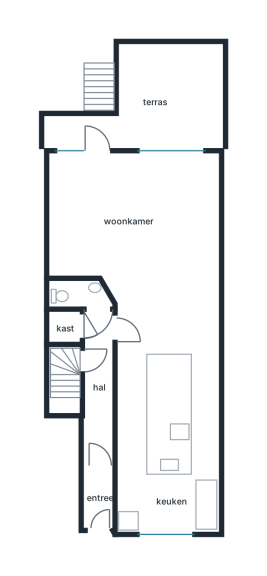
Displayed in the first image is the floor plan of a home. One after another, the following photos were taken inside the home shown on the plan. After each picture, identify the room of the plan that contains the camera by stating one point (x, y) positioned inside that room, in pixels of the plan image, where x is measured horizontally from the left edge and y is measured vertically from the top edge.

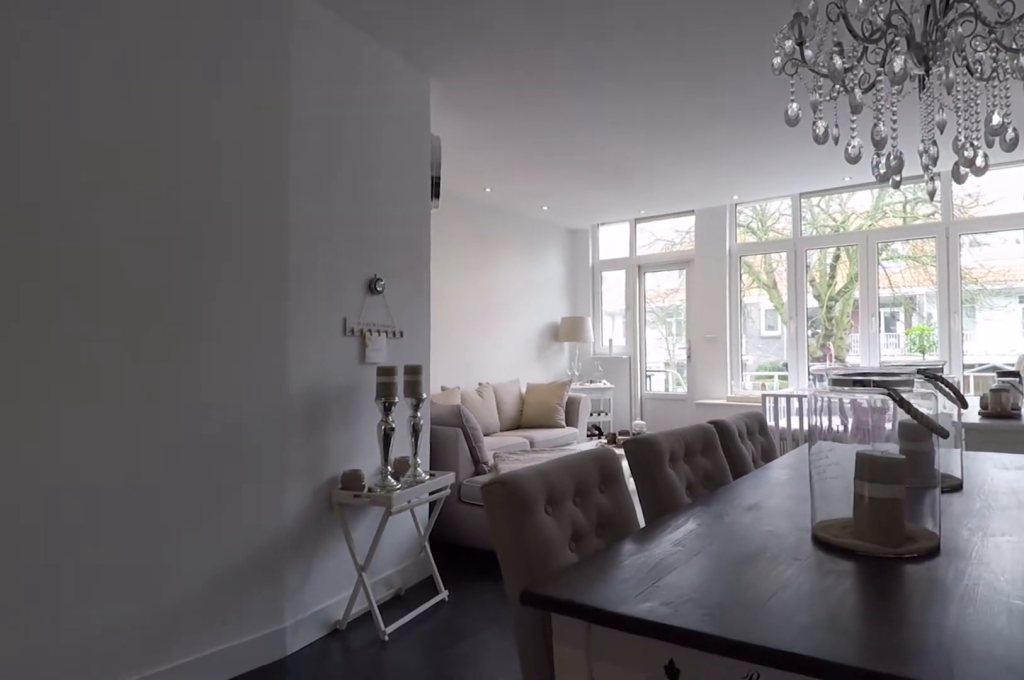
(167, 417)
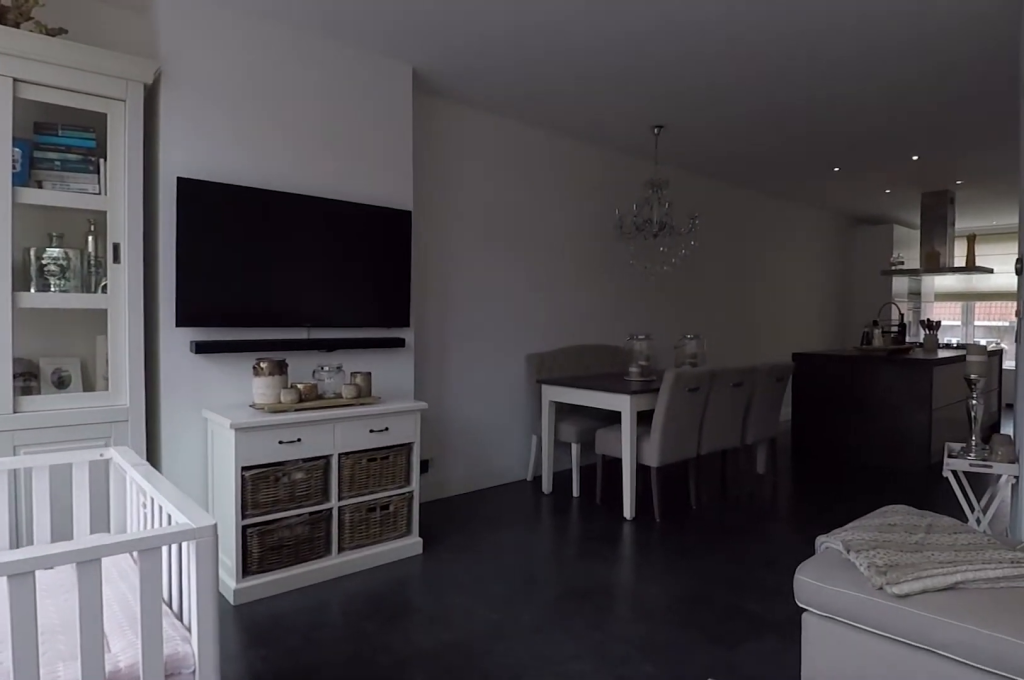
(92, 218)
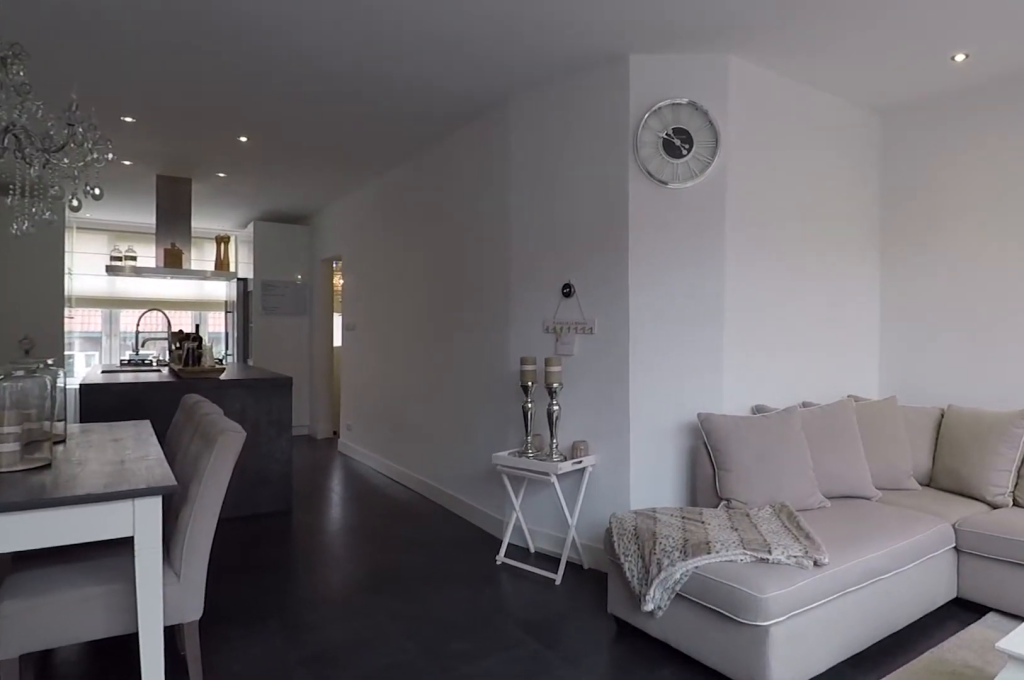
(92, 218)
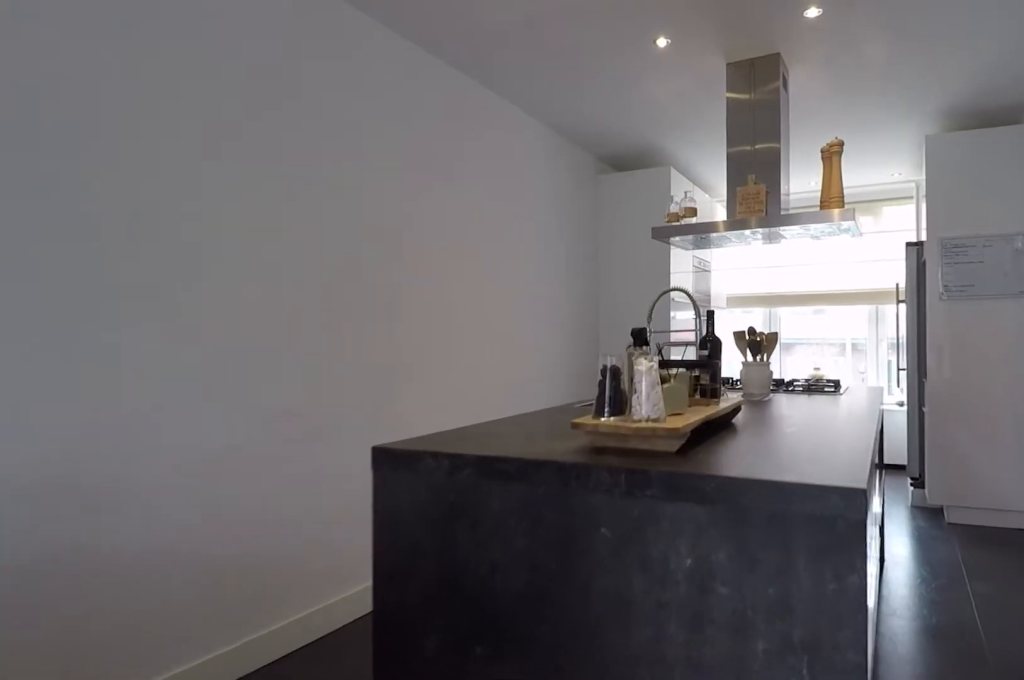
(167, 416)
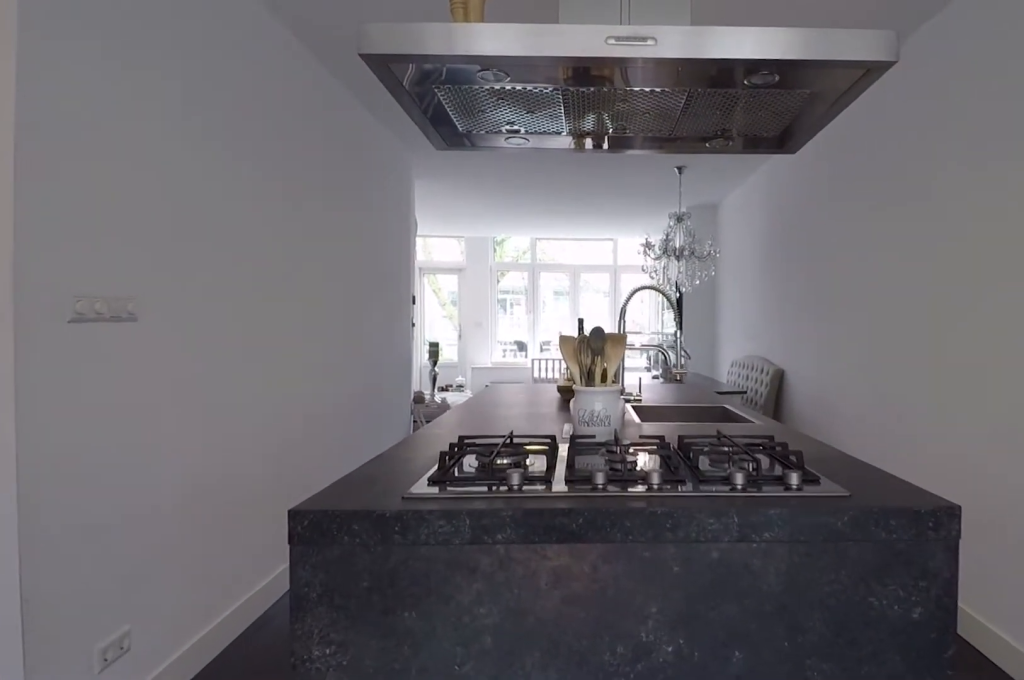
(167, 416)
